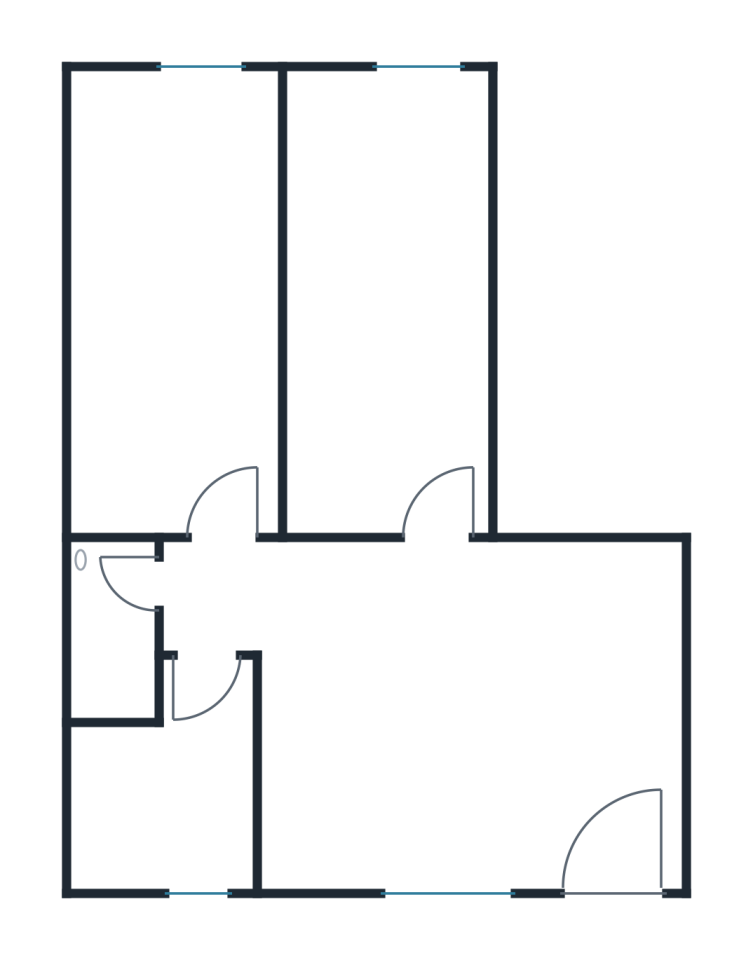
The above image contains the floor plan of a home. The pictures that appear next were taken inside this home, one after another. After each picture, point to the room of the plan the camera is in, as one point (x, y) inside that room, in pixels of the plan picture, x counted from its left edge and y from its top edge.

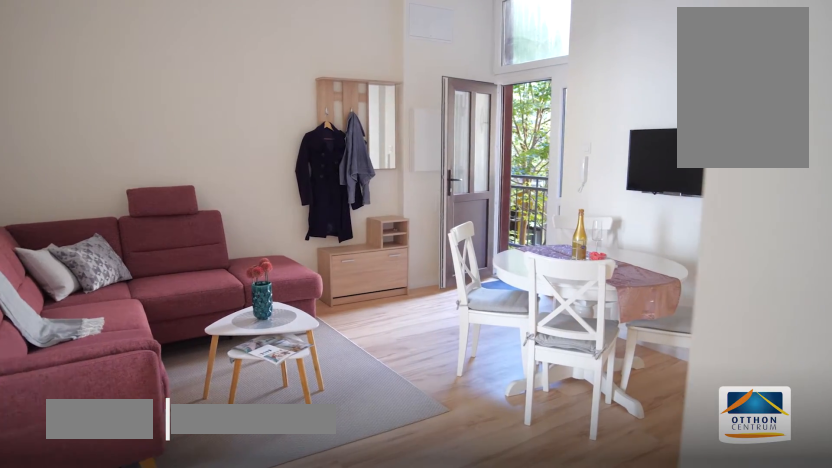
(453, 738)
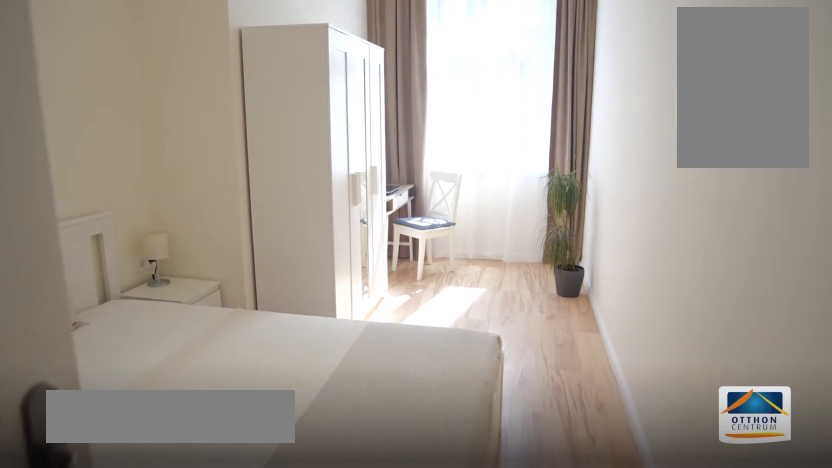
(394, 313)
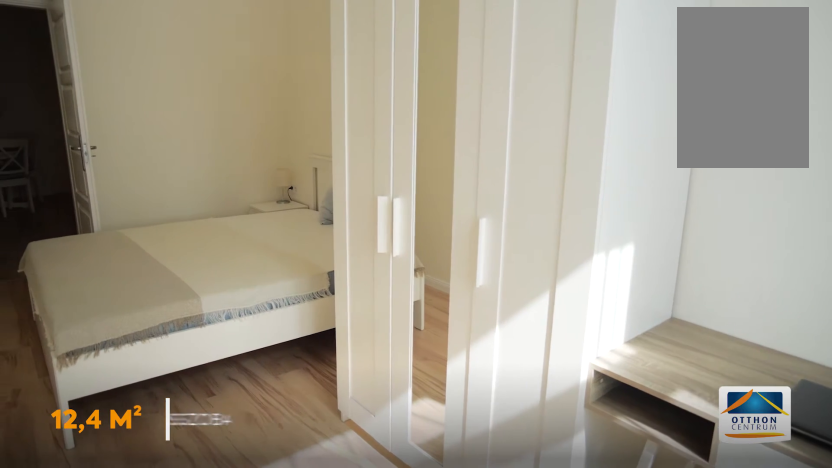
(394, 313)
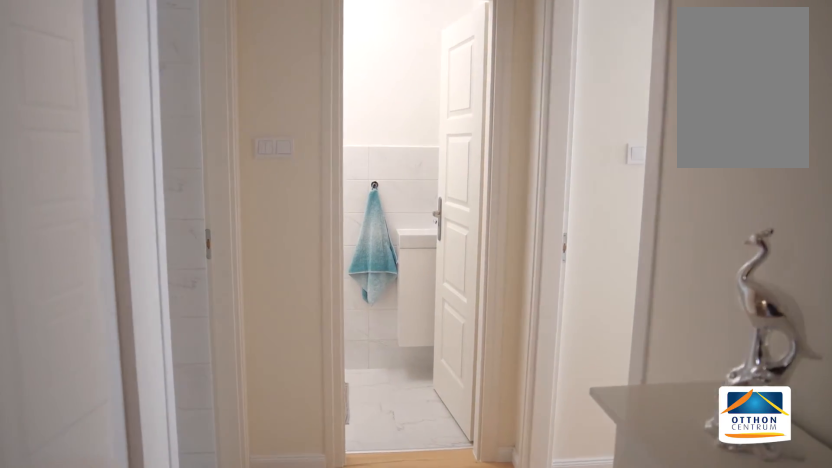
(262, 608)
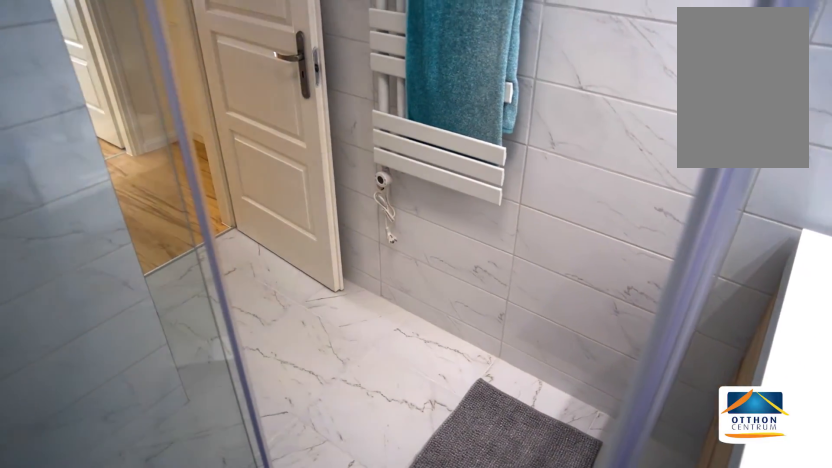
(170, 802)
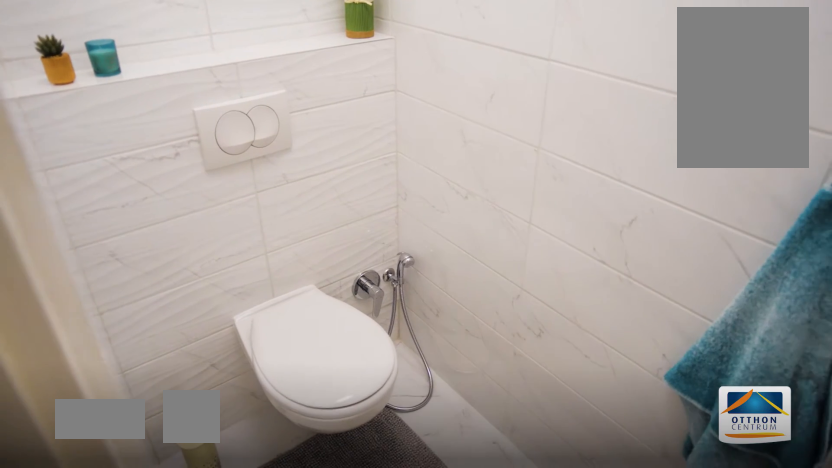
(116, 634)
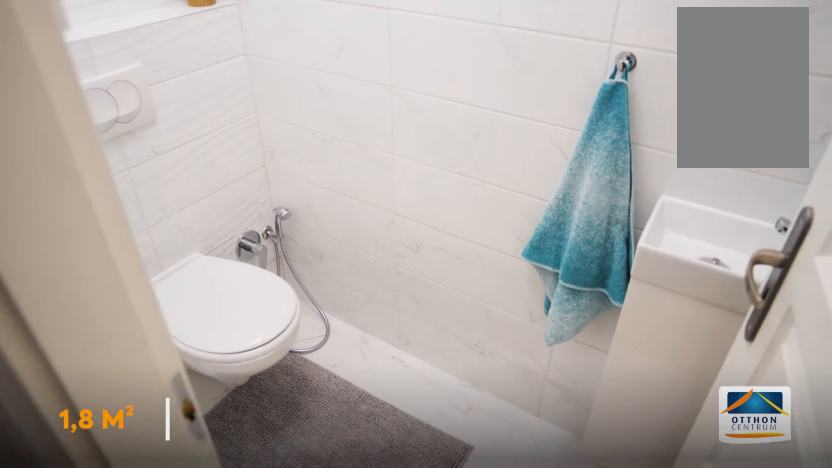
(116, 634)
